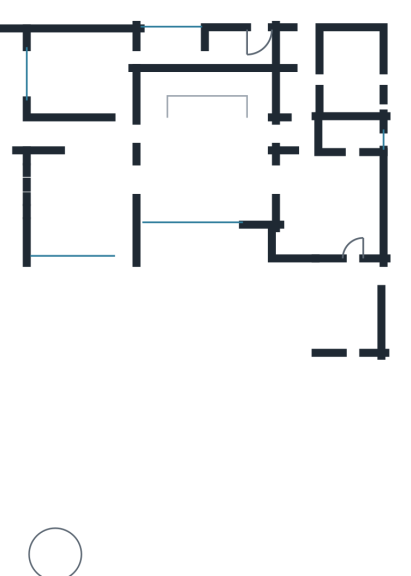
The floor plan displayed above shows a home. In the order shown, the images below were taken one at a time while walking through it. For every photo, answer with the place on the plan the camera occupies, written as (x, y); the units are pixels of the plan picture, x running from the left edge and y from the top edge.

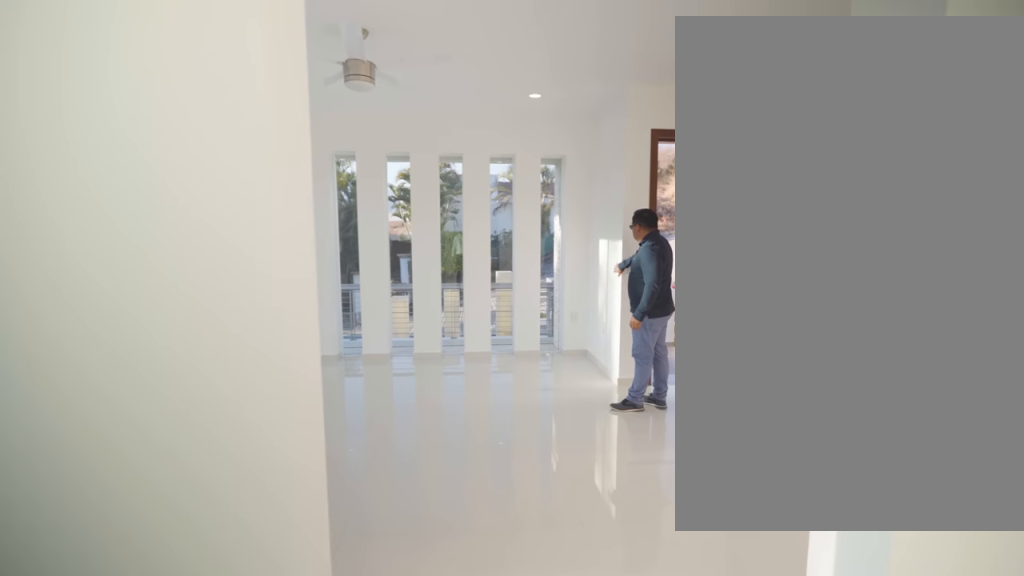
(172, 186)
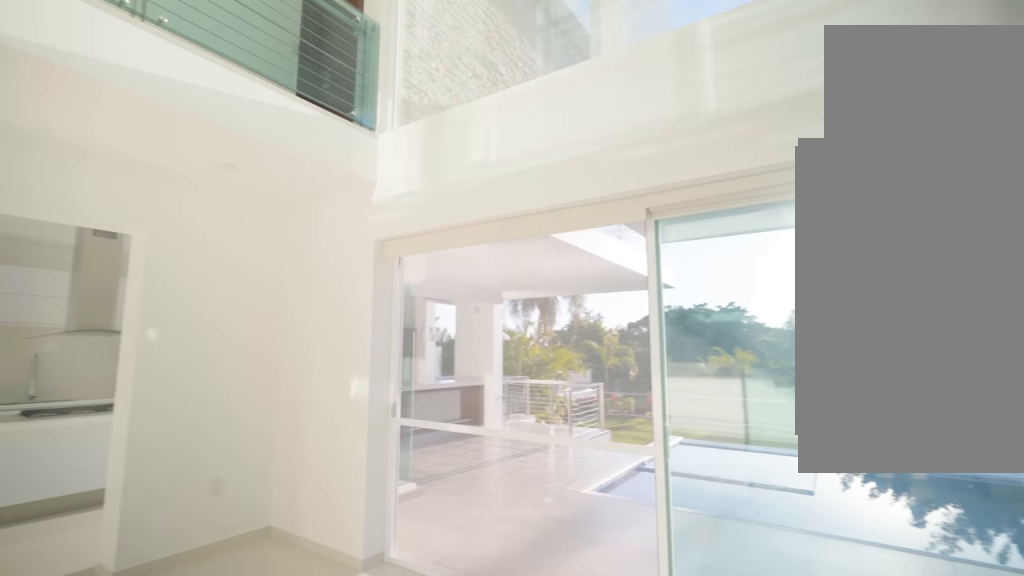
(165, 170)
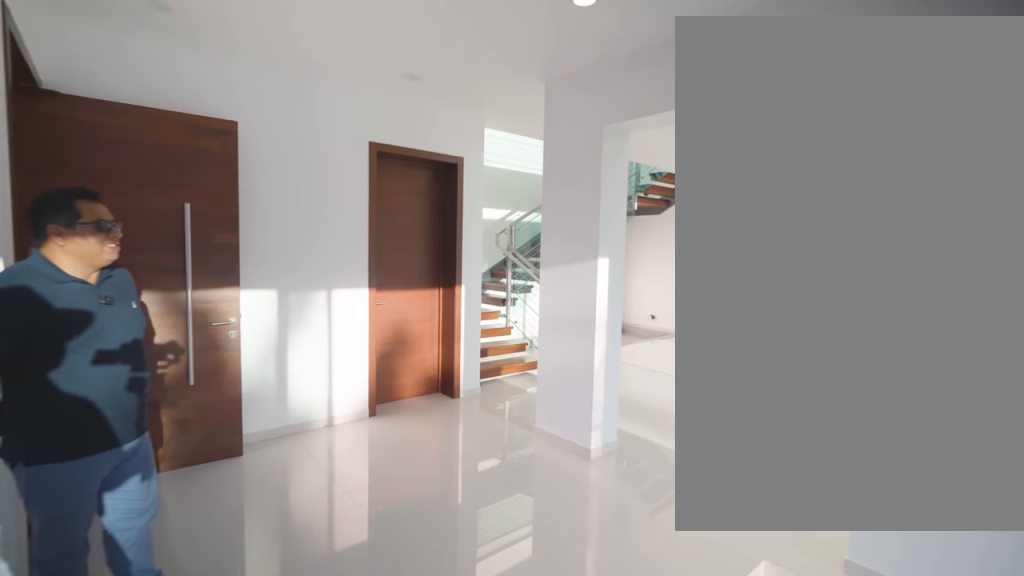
(105, 170)
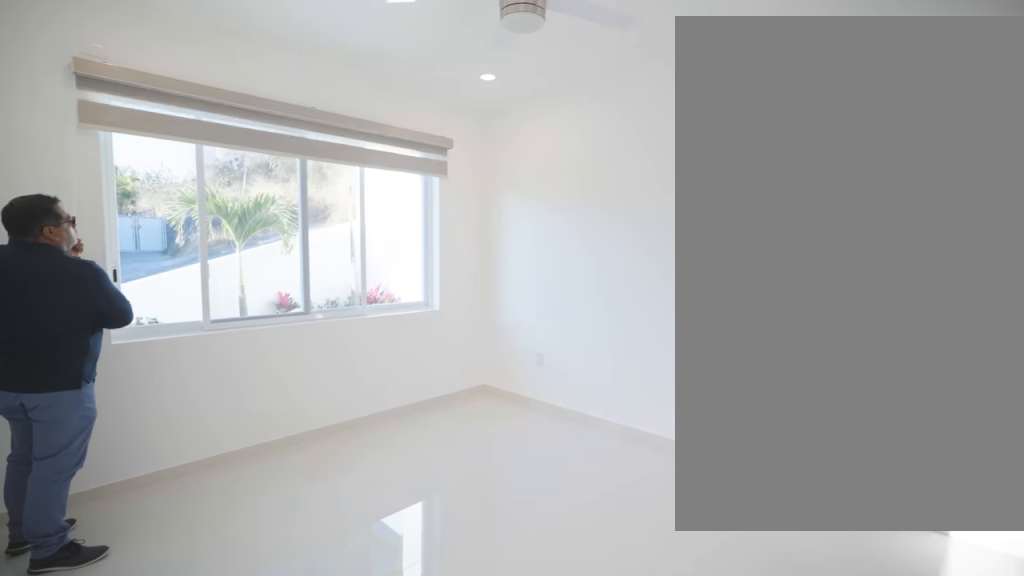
(121, 95)
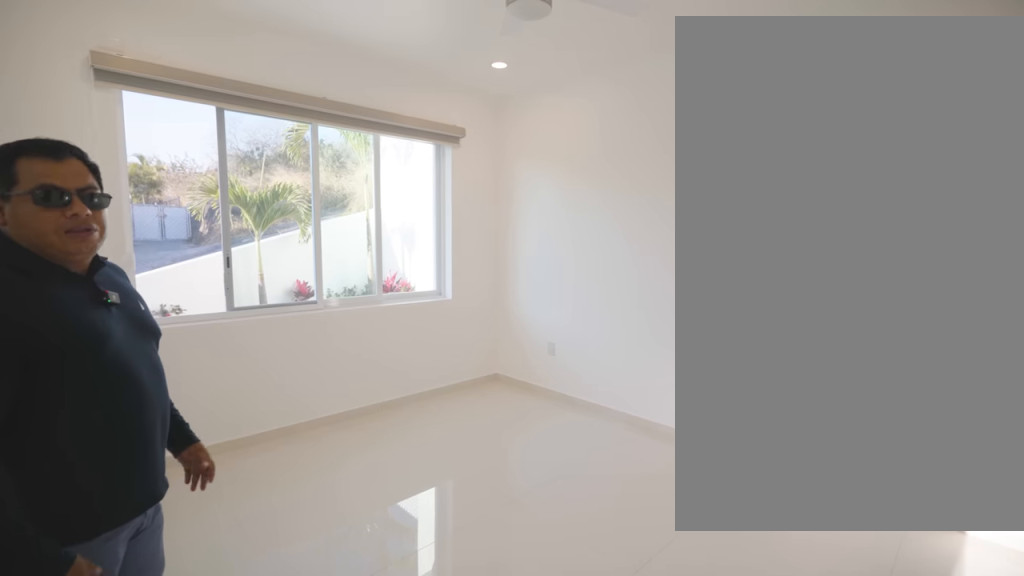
(121, 95)
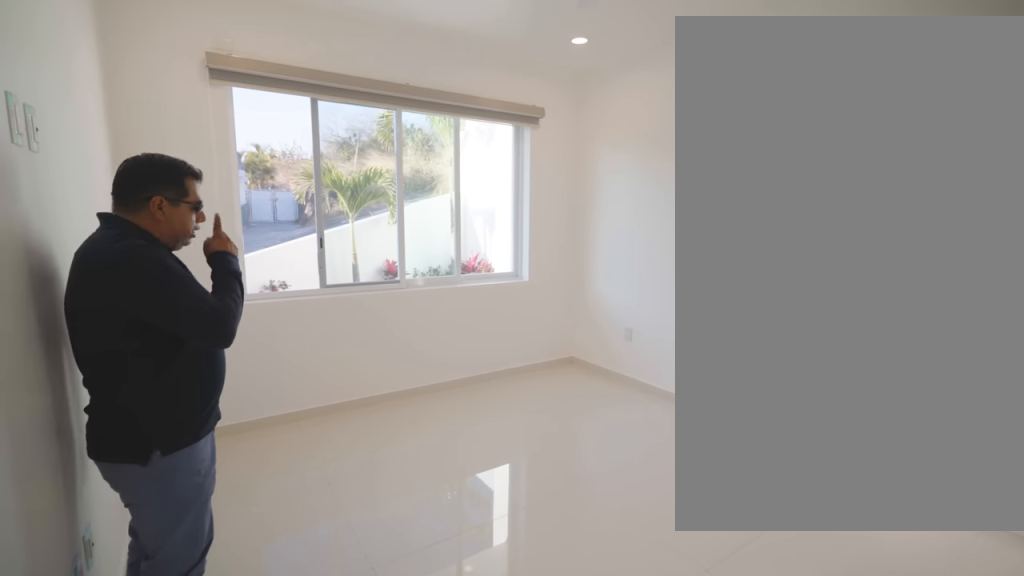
(121, 95)
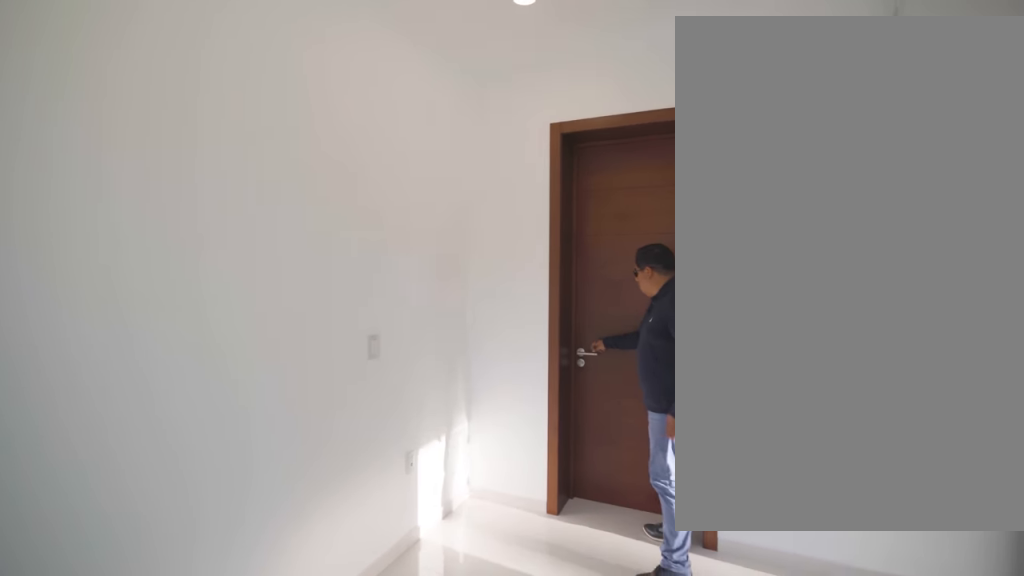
(54, 68)
